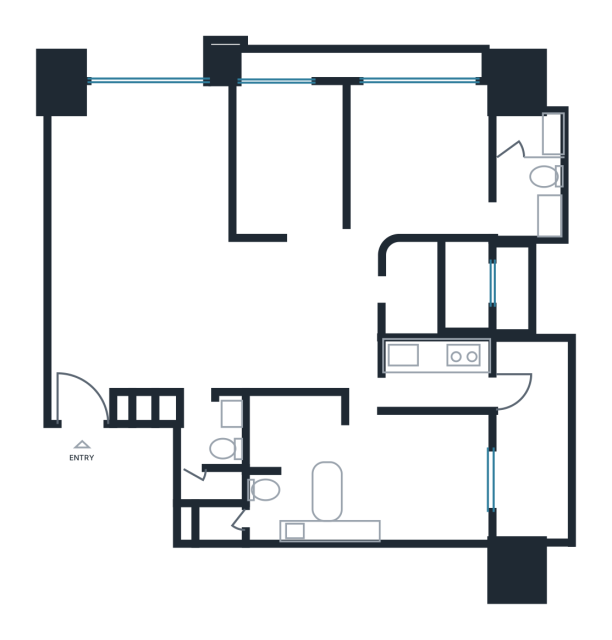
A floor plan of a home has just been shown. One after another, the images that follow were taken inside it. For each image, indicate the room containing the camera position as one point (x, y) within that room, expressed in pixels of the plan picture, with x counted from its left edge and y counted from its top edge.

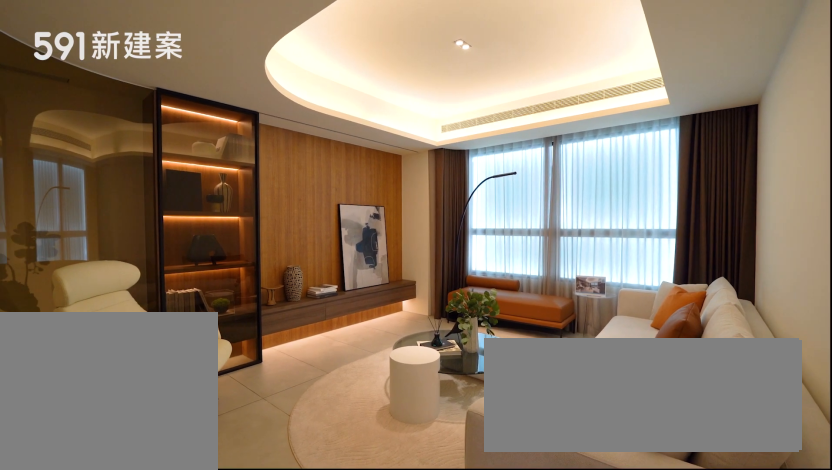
(141, 192)
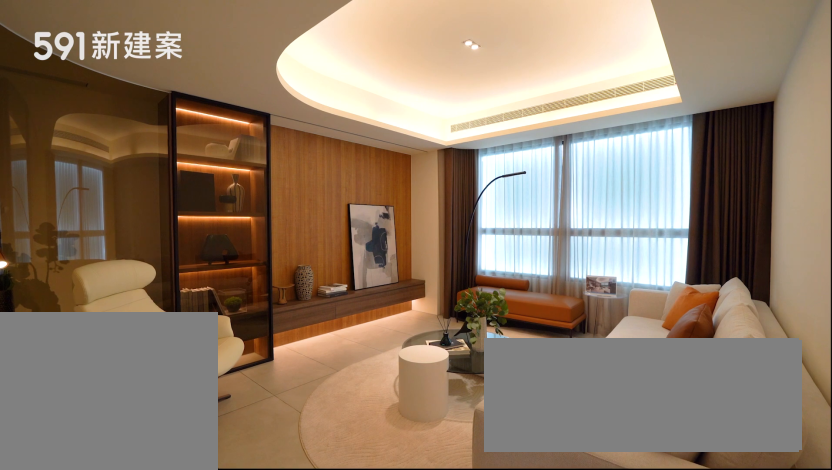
(141, 192)
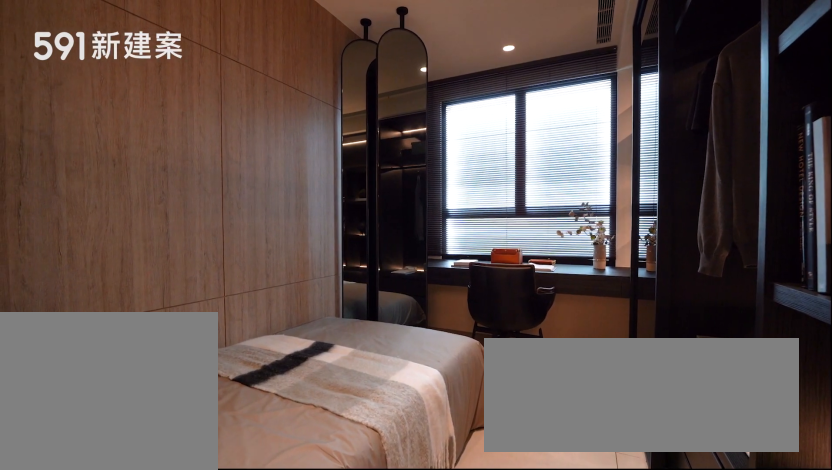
(284, 157)
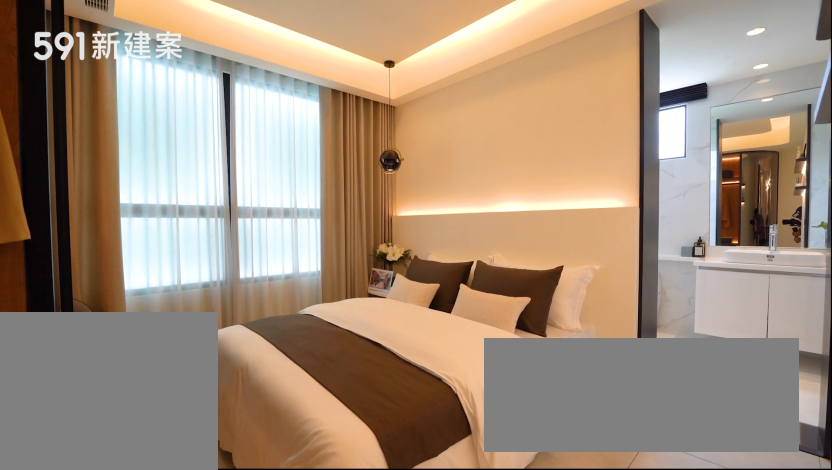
(419, 156)
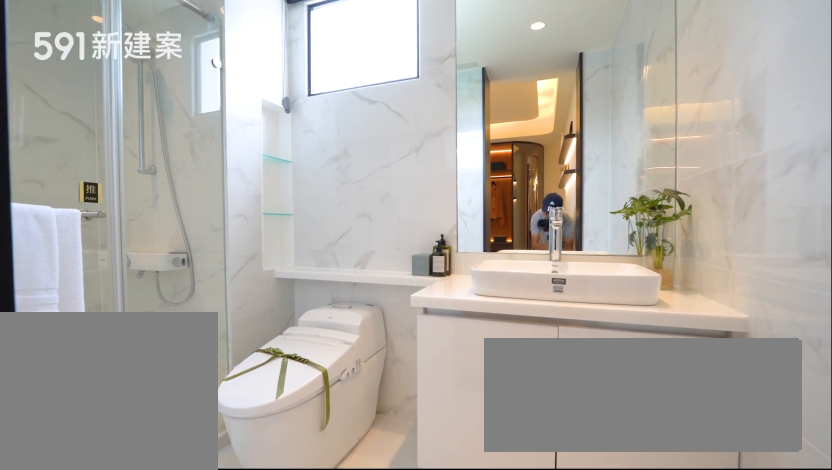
(528, 171)
